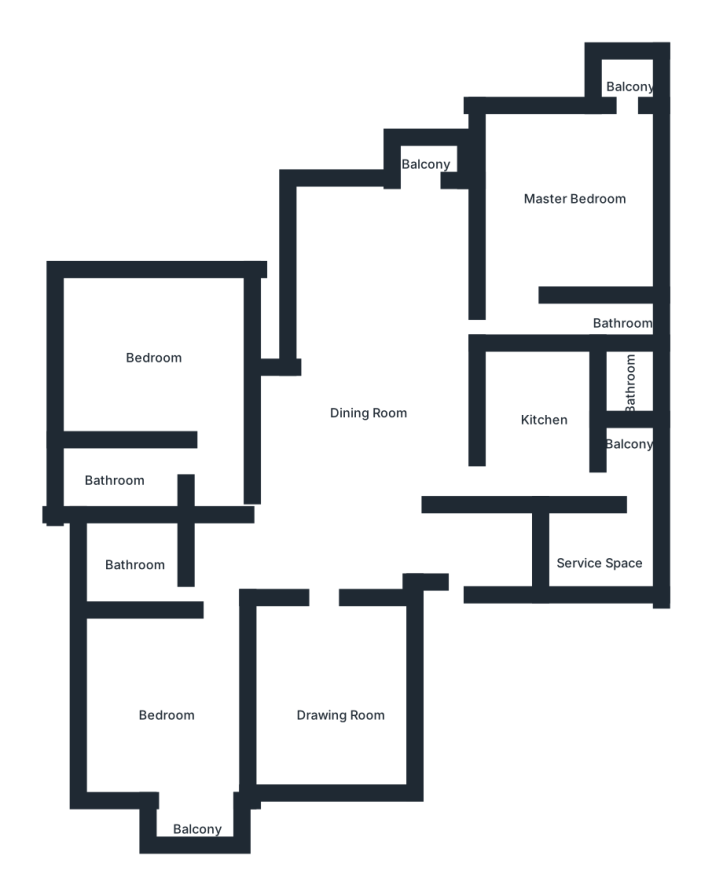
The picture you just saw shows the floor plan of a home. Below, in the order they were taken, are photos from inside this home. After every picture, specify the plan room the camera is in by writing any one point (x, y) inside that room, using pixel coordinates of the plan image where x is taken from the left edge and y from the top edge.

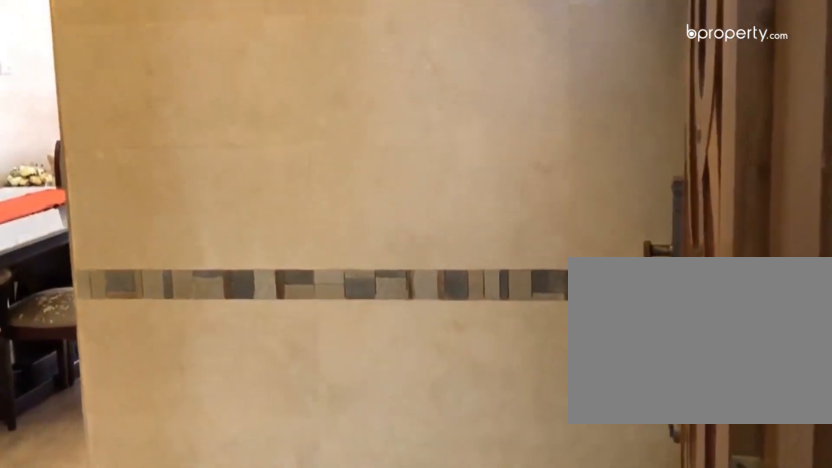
(409, 543)
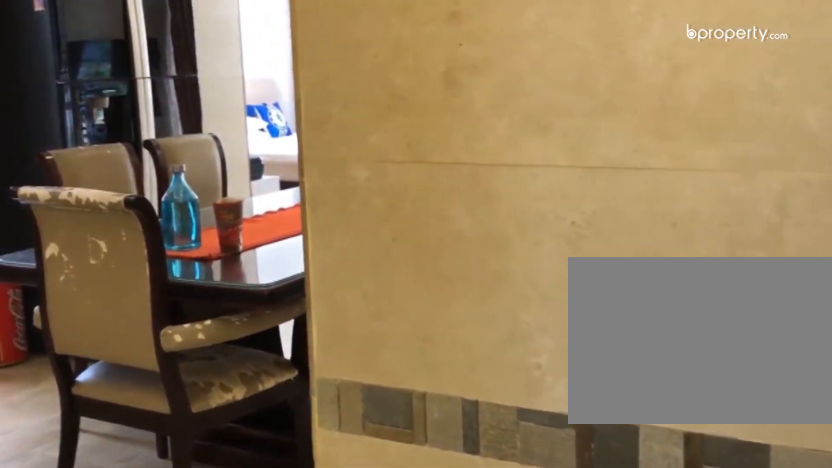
(409, 543)
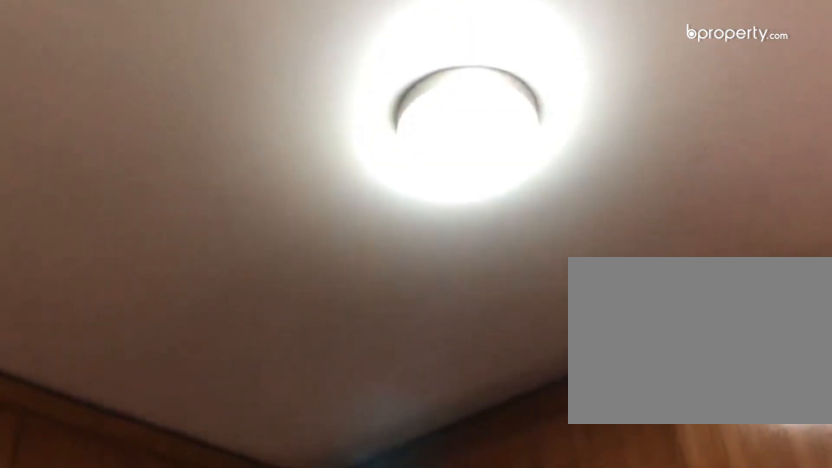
(535, 427)
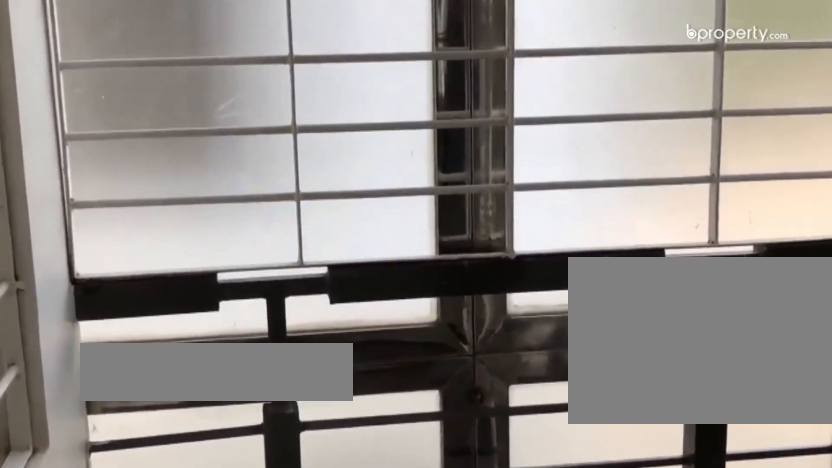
(185, 824)
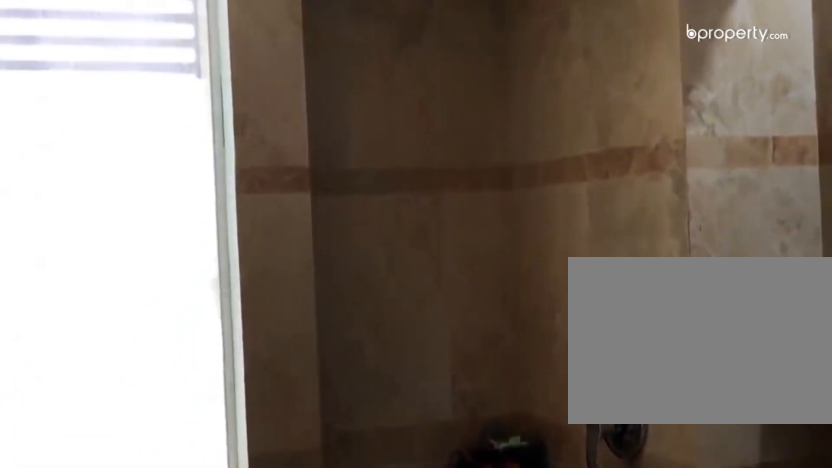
(143, 577)
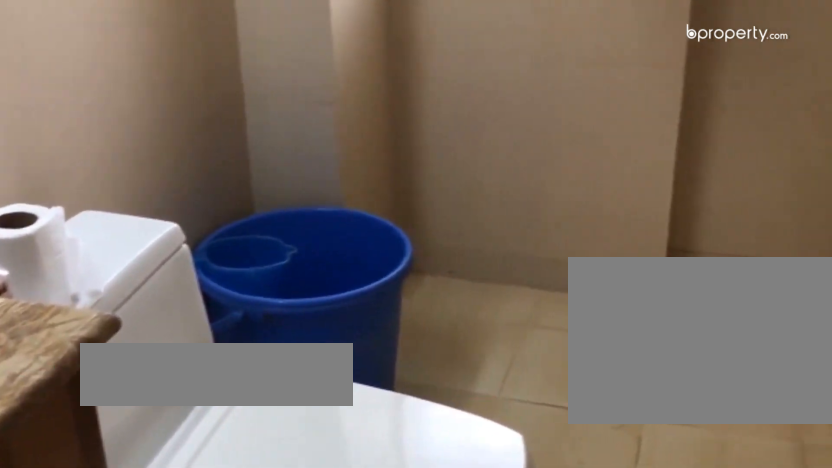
(135, 471)
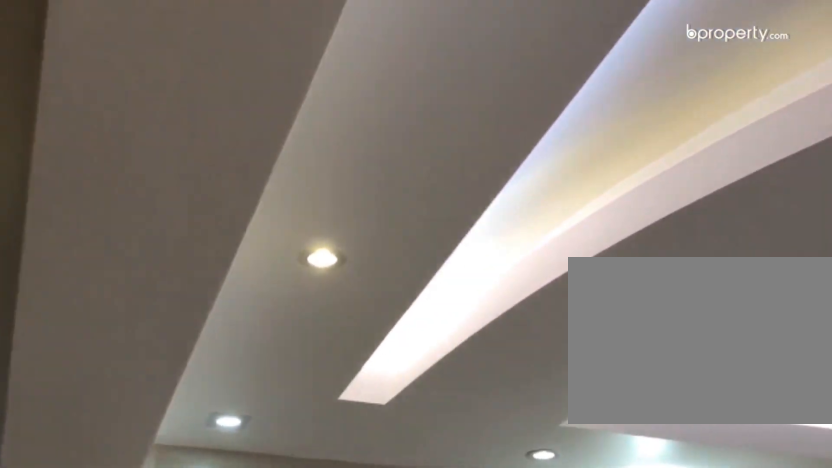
(397, 304)
